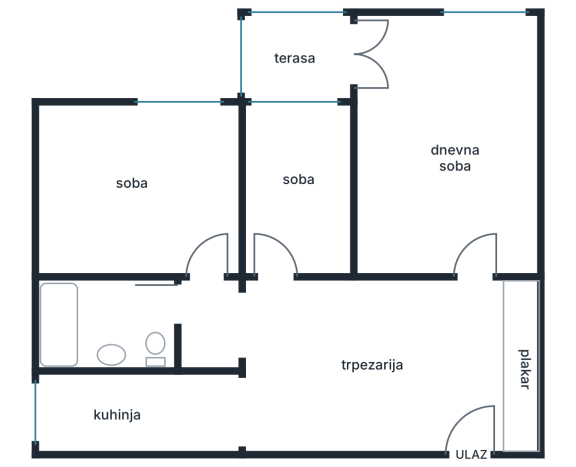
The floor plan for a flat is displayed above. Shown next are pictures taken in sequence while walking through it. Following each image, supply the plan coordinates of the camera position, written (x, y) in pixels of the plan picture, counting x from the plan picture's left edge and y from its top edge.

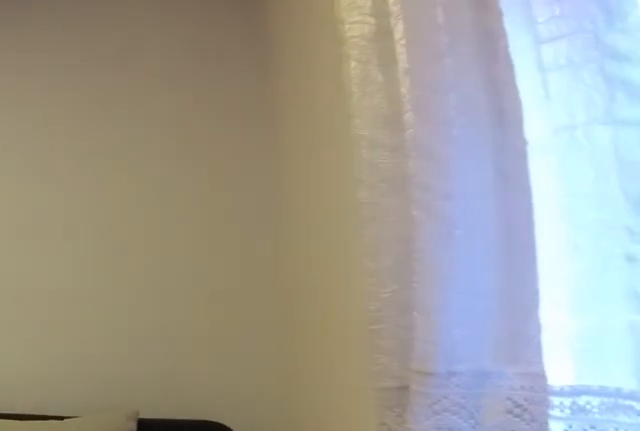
(202, 121)
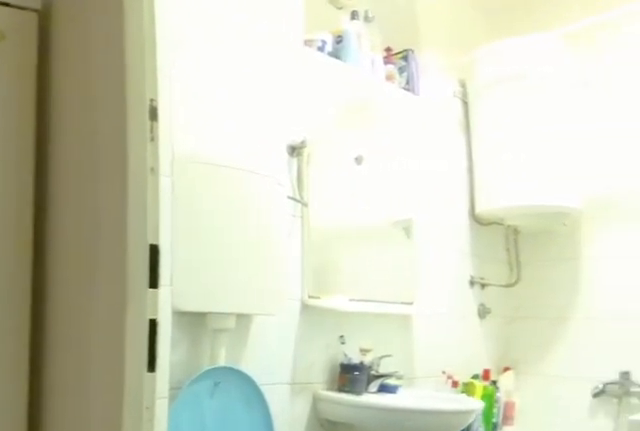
(208, 269)
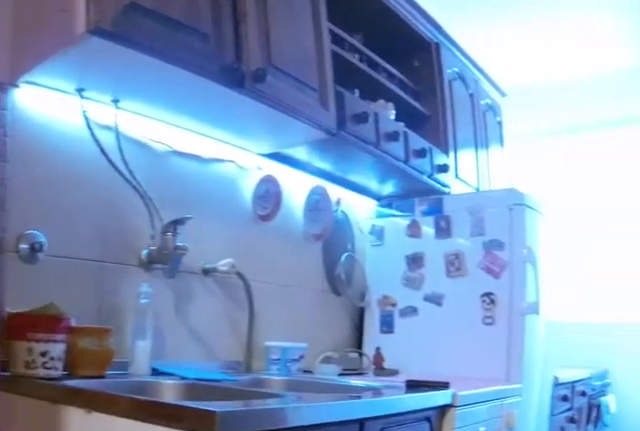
(272, 374)
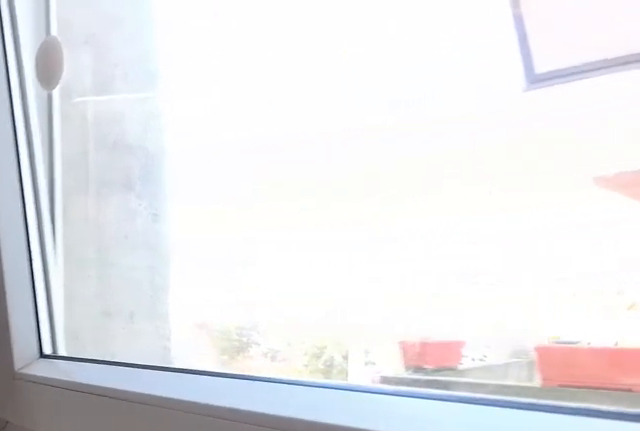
(66, 392)
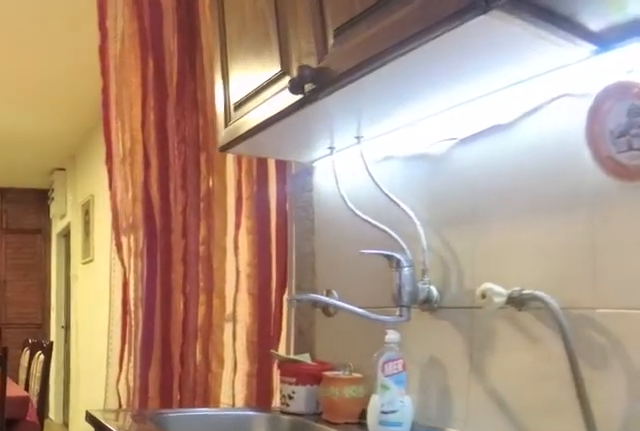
(164, 409)
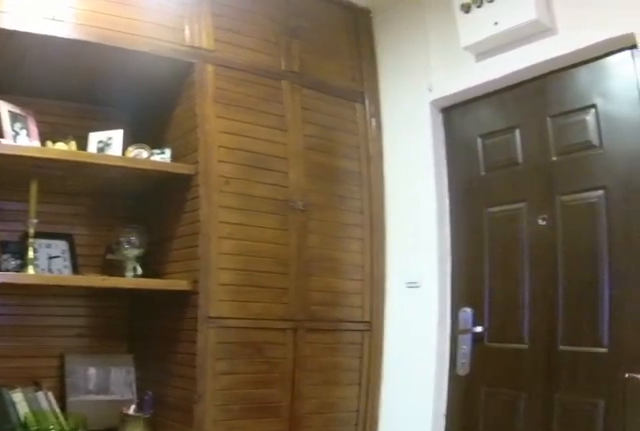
(394, 371)
